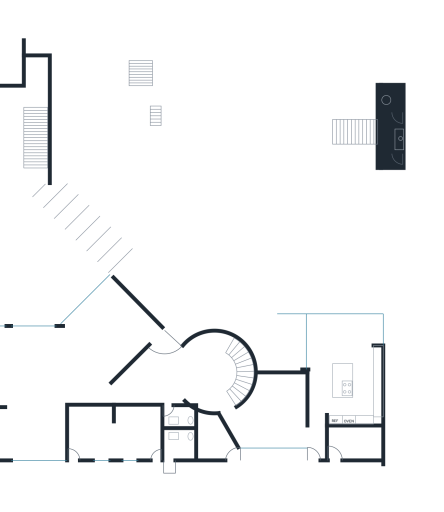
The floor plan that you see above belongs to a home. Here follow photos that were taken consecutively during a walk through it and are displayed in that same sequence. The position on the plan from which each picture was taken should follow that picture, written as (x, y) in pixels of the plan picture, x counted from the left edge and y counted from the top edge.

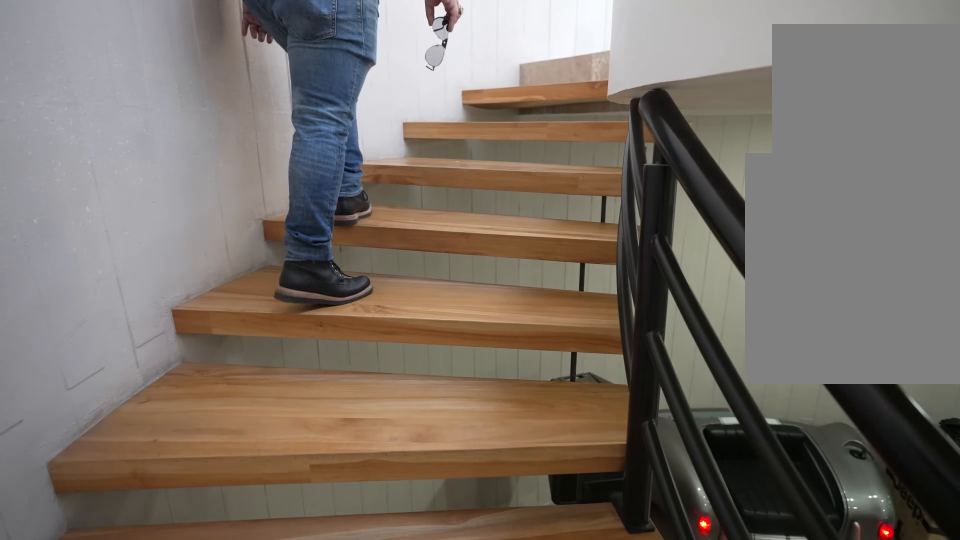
(240, 392)
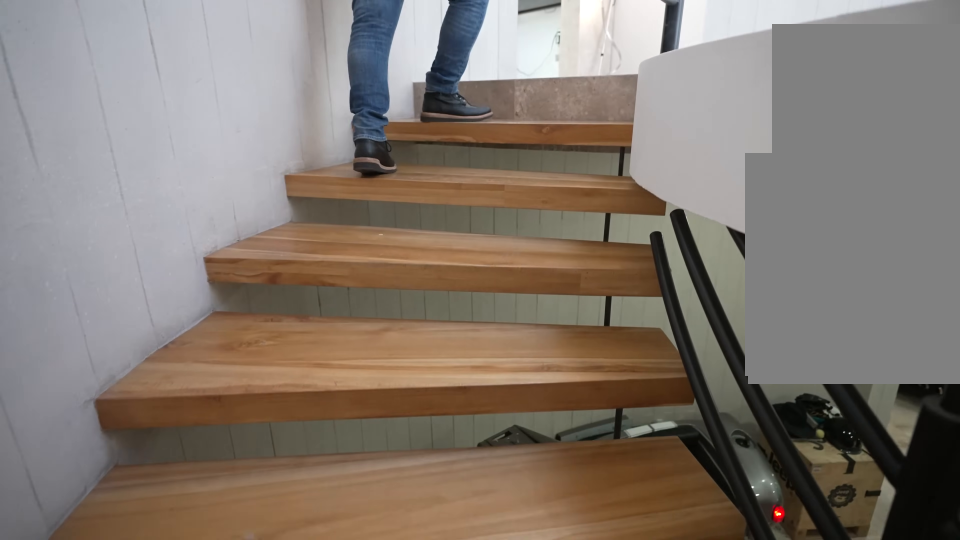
(239, 392)
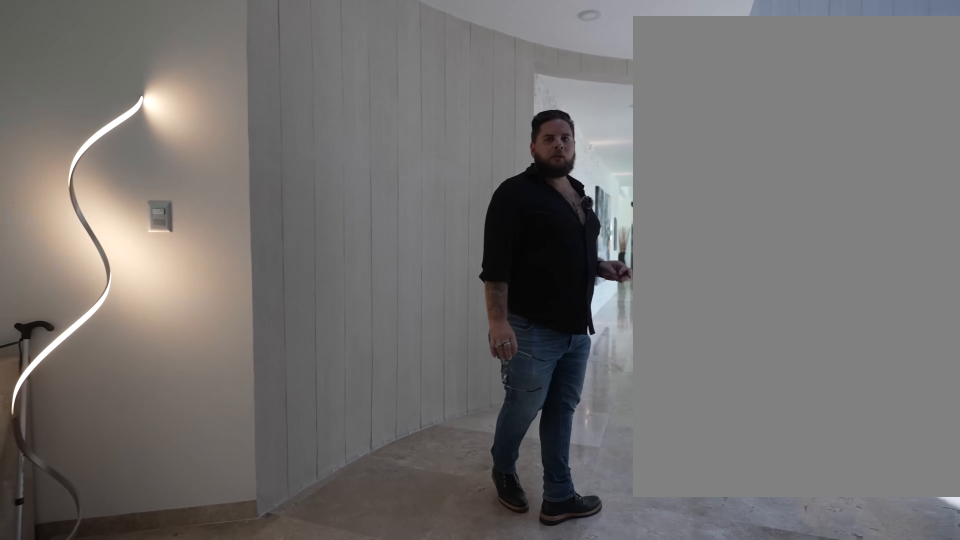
(226, 397)
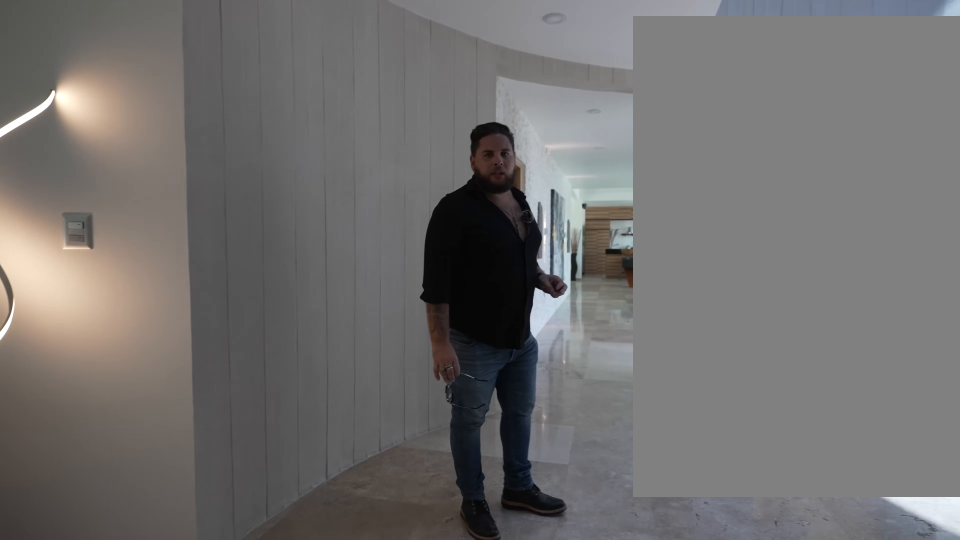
(217, 397)
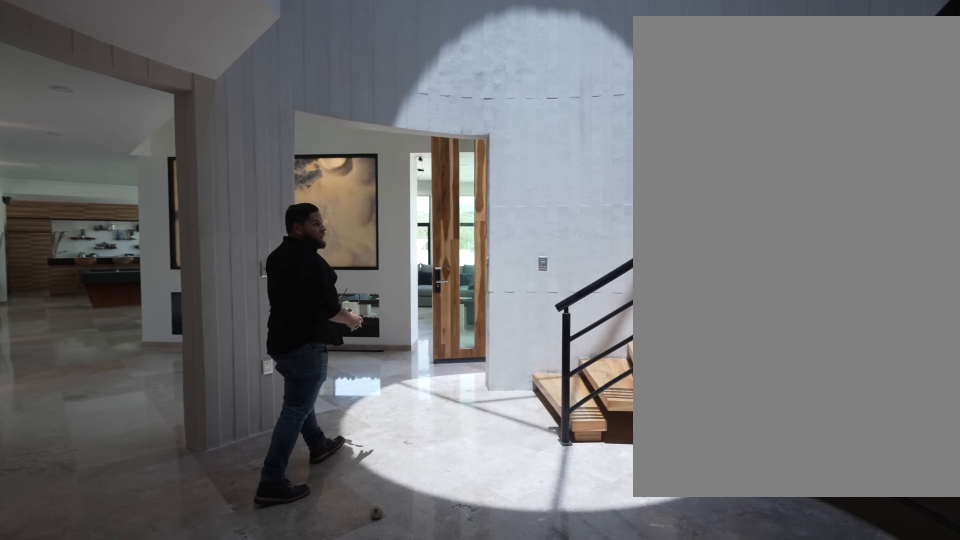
(214, 397)
